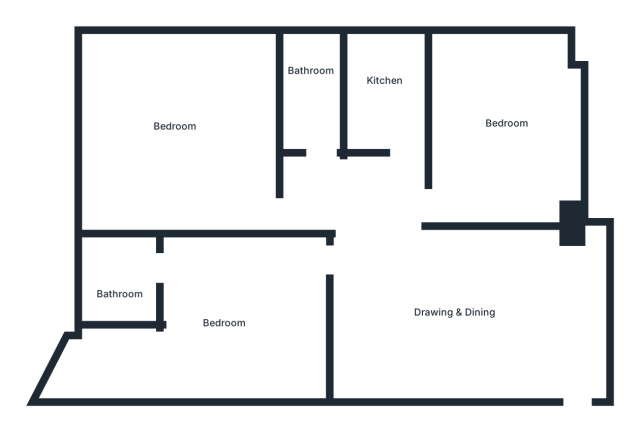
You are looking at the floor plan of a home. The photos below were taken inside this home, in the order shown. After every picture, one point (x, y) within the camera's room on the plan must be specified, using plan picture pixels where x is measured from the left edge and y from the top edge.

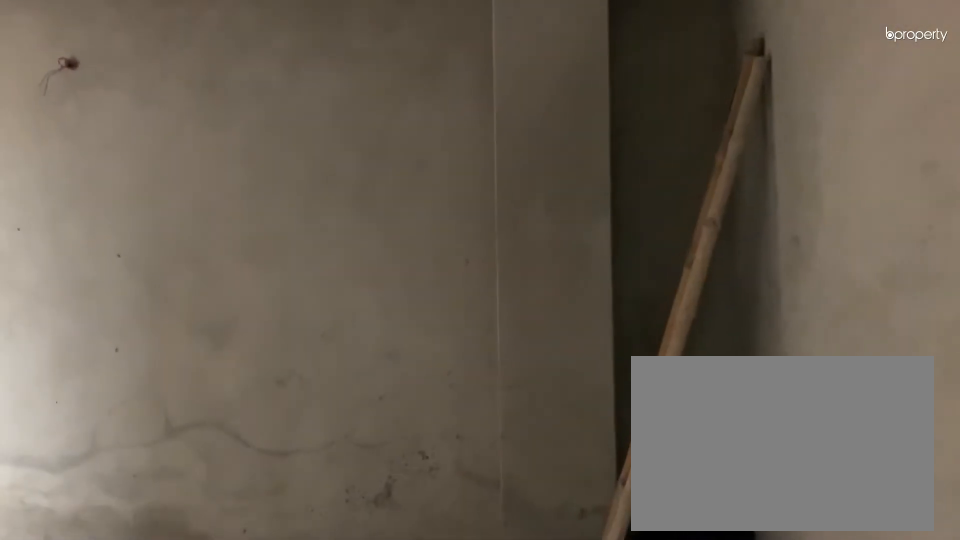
(580, 357)
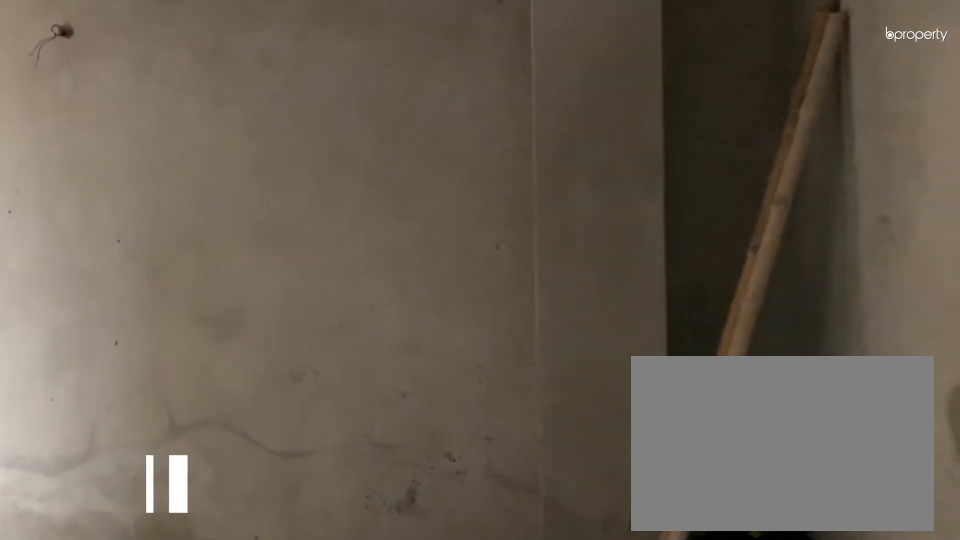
(580, 357)
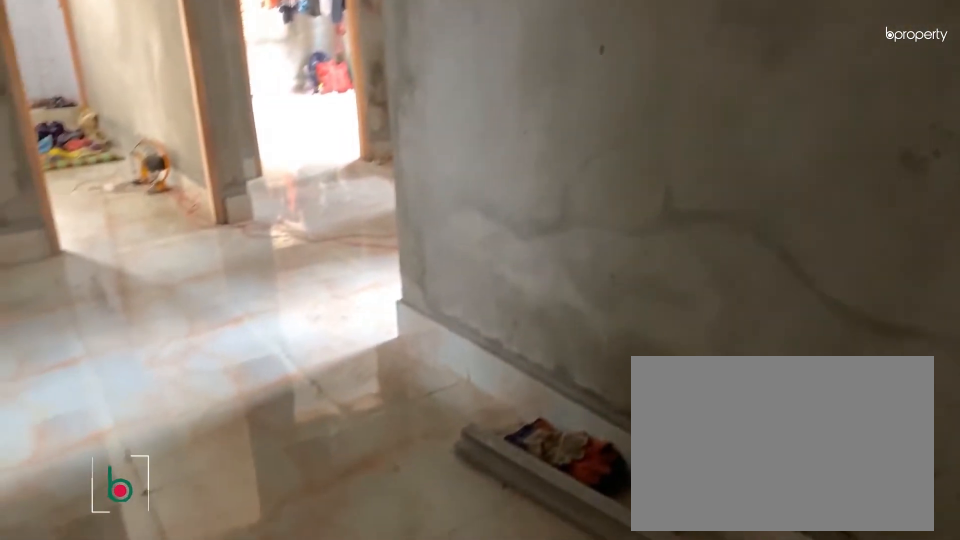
(465, 312)
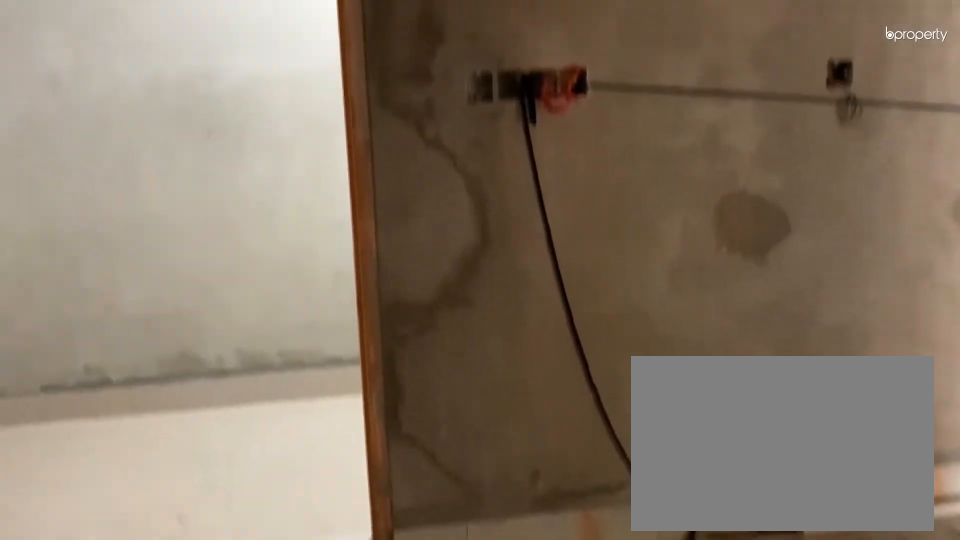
(465, 312)
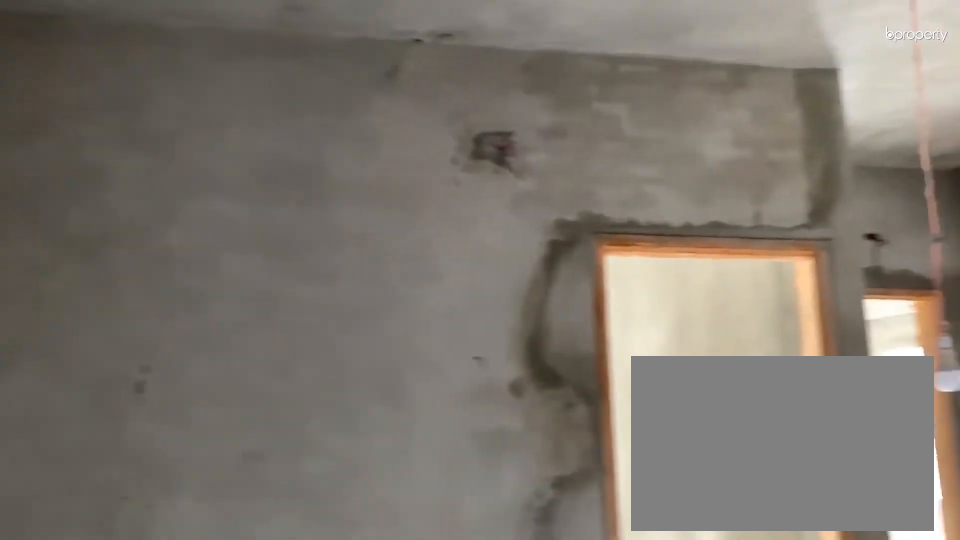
(363, 316)
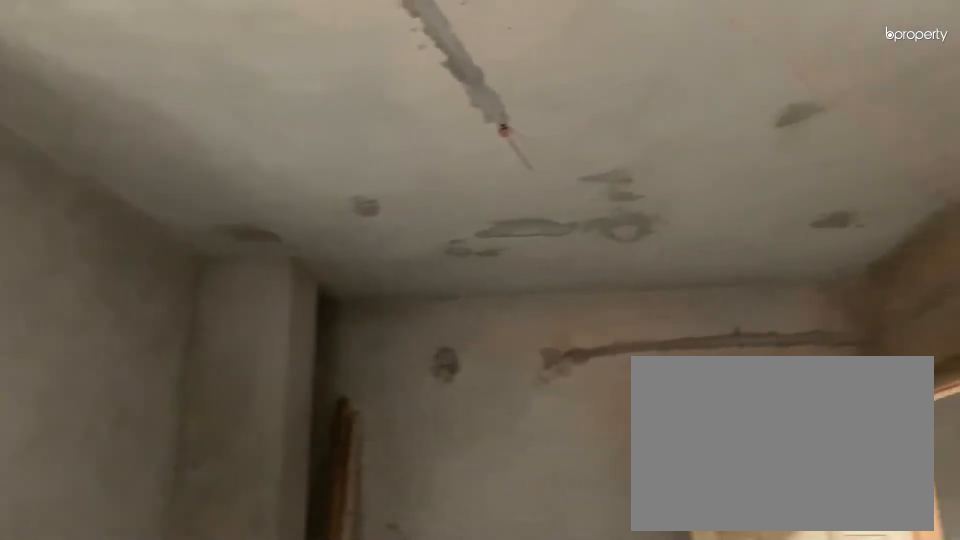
(467, 319)
